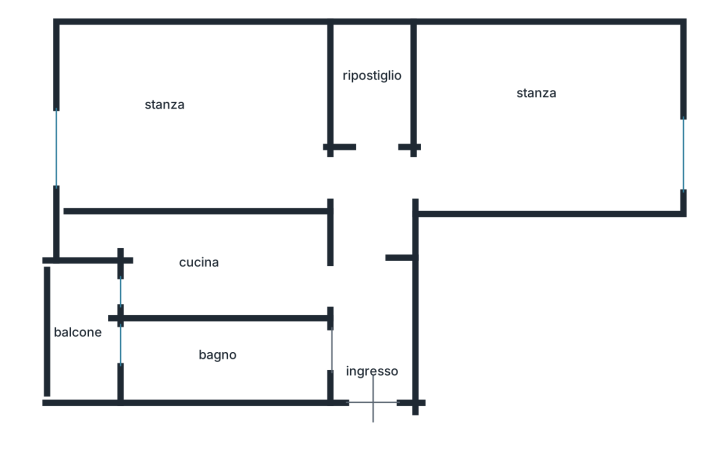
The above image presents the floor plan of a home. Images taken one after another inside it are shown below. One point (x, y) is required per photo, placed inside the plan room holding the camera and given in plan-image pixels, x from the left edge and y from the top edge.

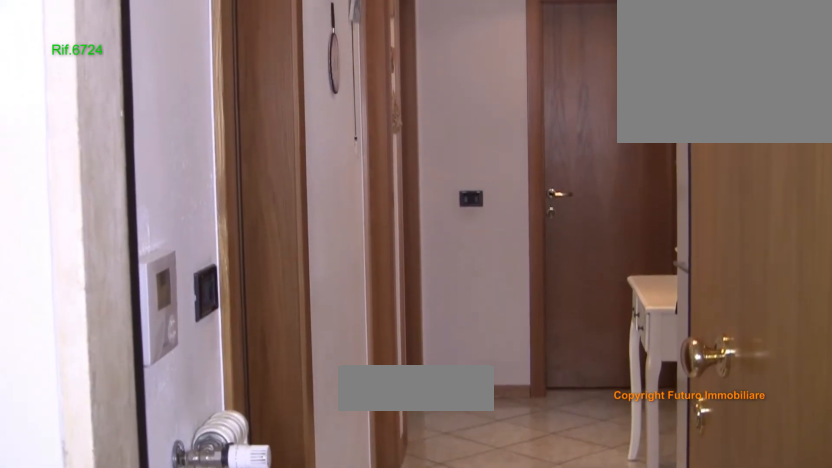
(371, 258)
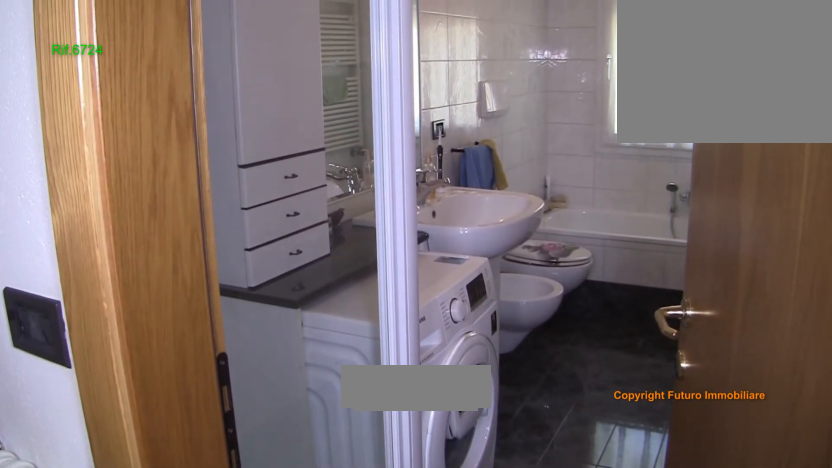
(236, 358)
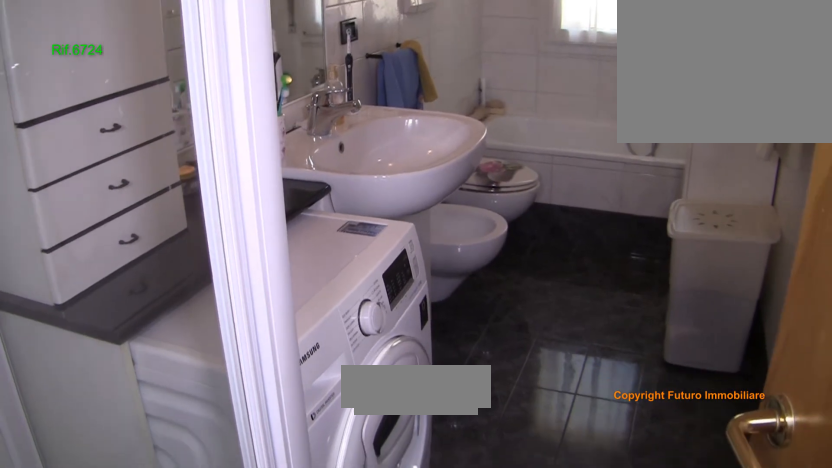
(236, 358)
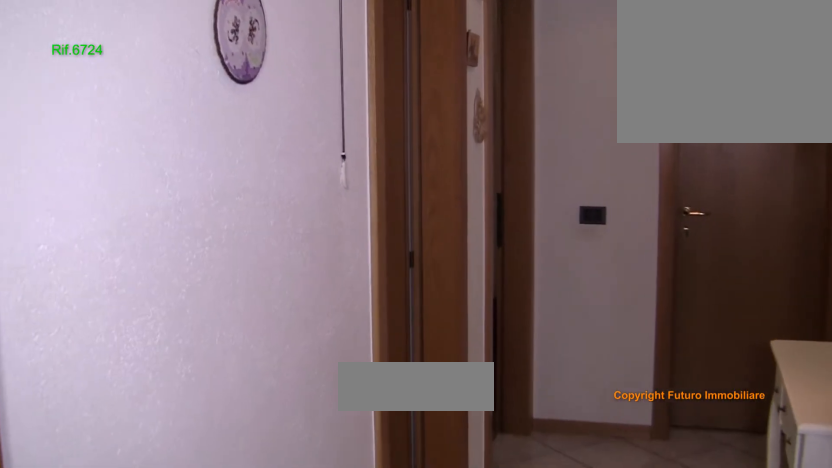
(371, 258)
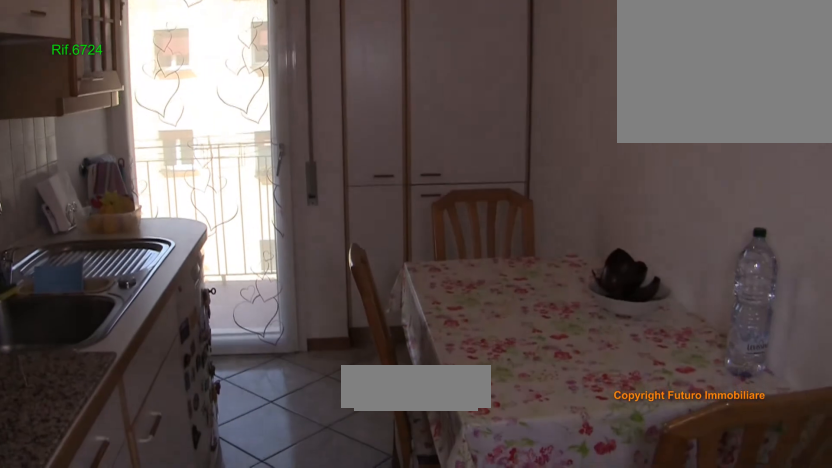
(228, 265)
